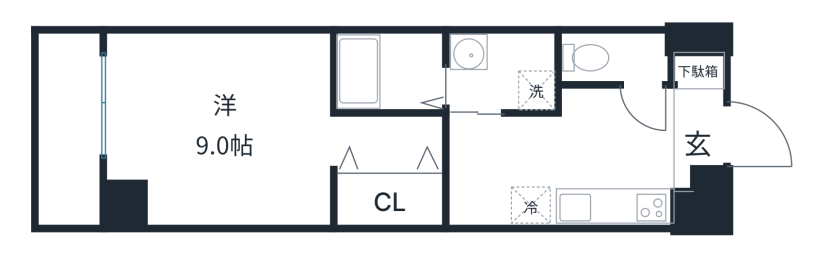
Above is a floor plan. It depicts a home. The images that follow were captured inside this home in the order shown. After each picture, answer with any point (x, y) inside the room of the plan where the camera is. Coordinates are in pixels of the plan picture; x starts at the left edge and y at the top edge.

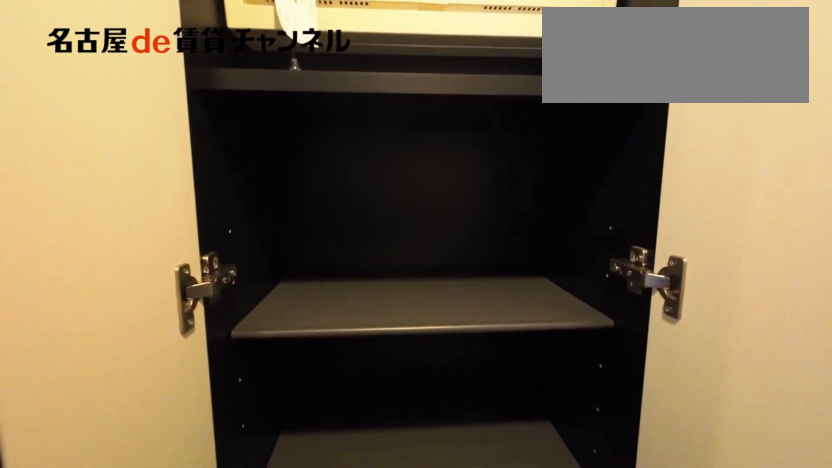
(698, 123)
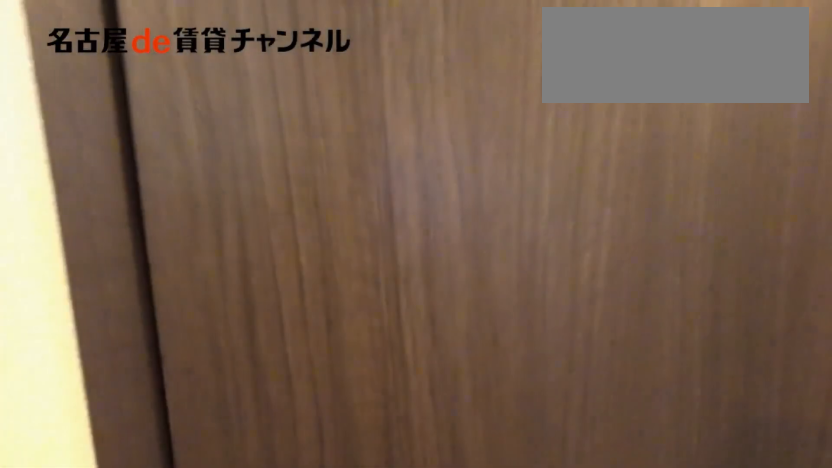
(698, 123)
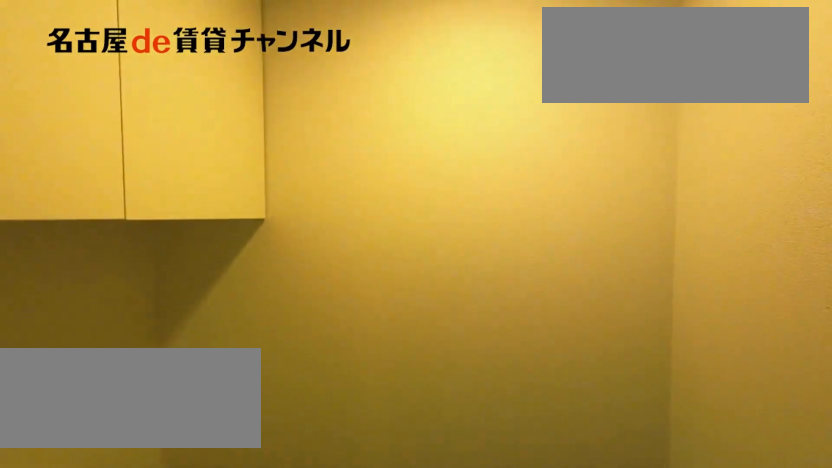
(615, 58)
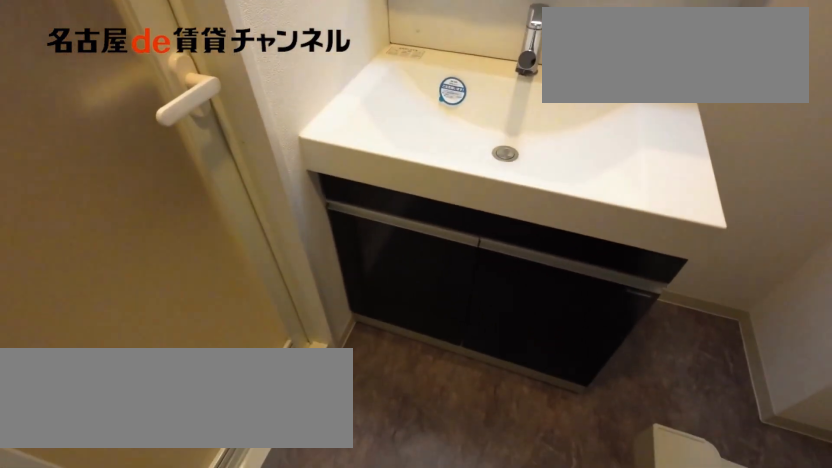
(504, 71)
